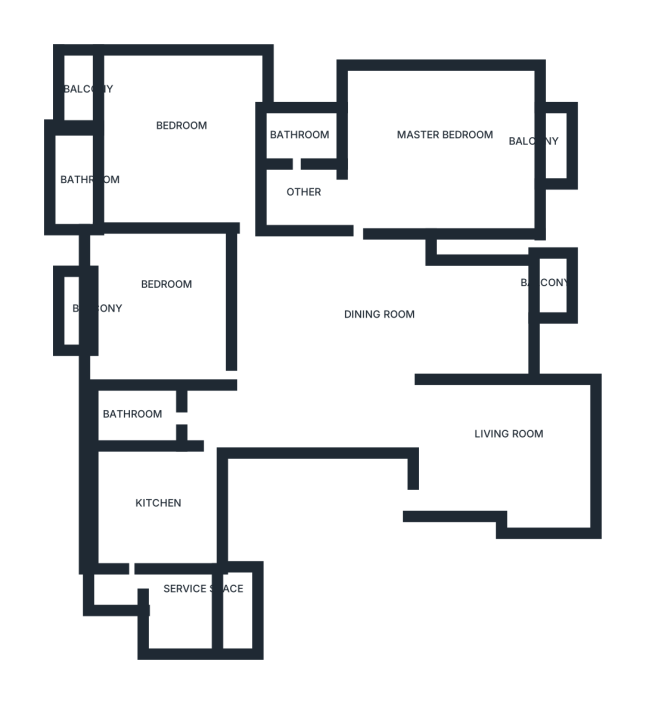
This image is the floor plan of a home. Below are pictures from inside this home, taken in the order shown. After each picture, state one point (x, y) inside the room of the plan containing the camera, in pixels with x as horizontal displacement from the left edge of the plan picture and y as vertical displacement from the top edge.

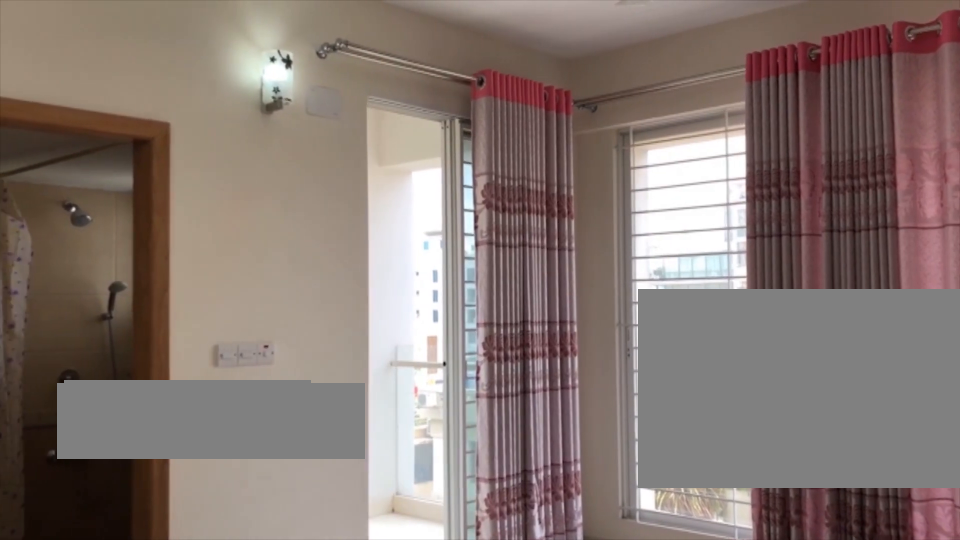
(191, 159)
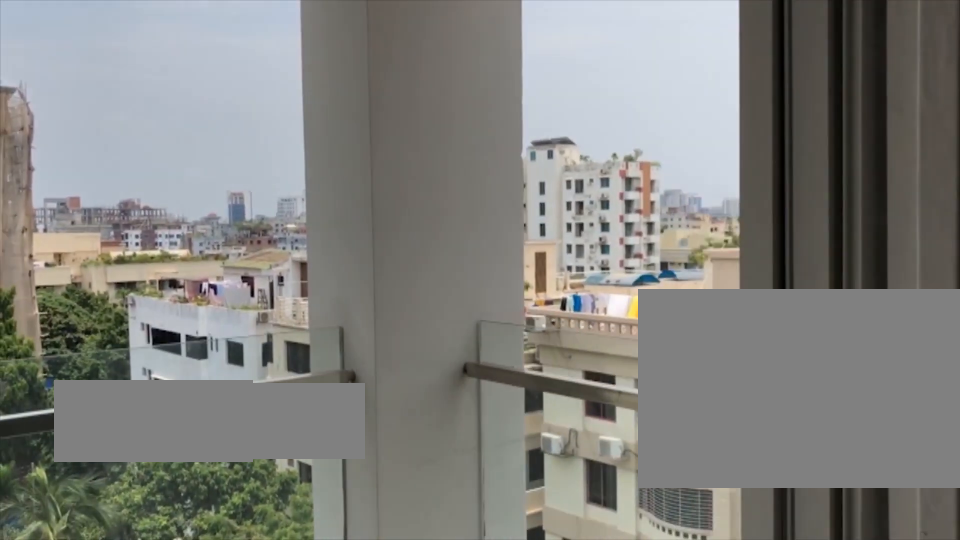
(80, 82)
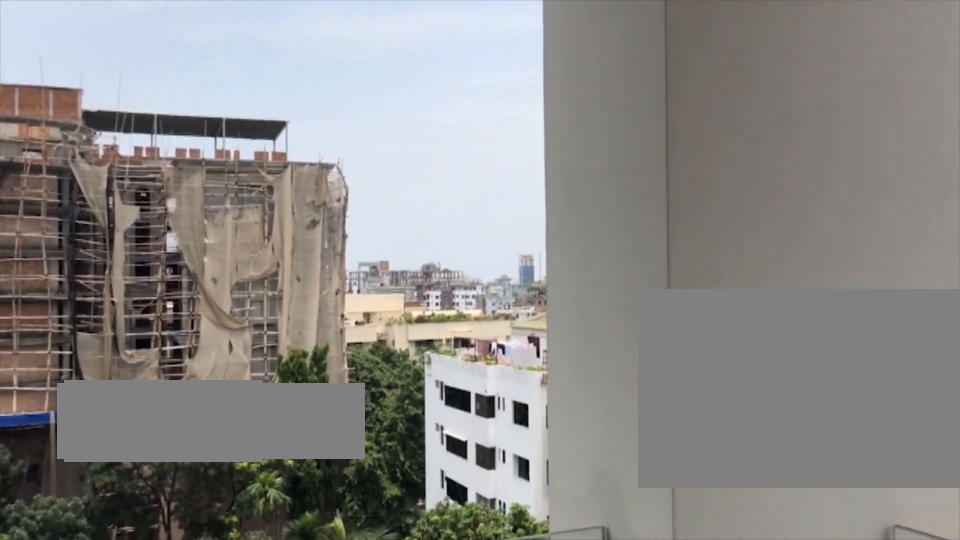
(80, 82)
